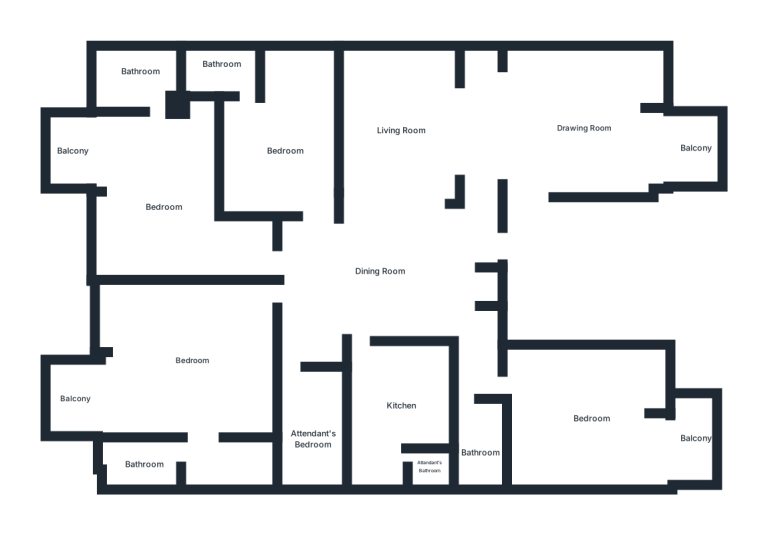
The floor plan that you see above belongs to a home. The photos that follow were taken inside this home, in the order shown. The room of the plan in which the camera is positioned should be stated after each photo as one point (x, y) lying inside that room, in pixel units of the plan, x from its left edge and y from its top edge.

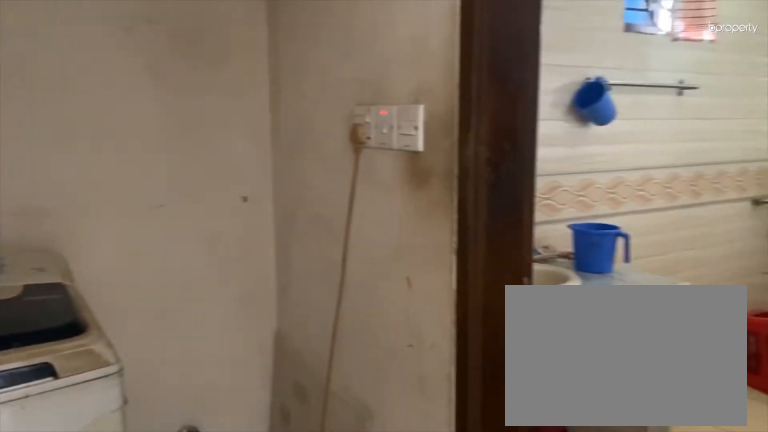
(194, 428)
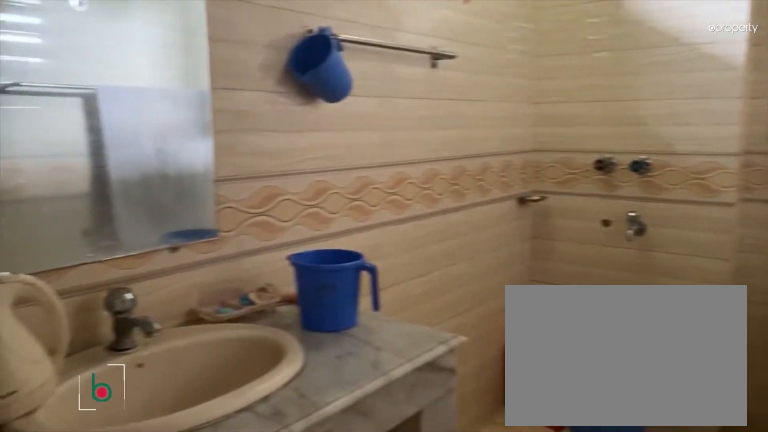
(145, 464)
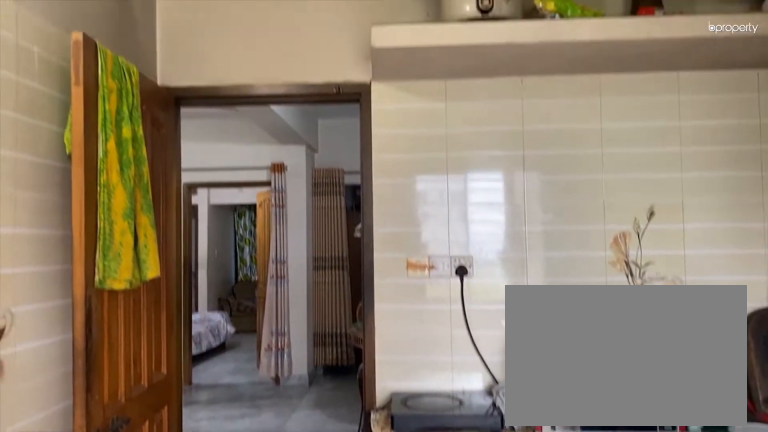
(402, 405)
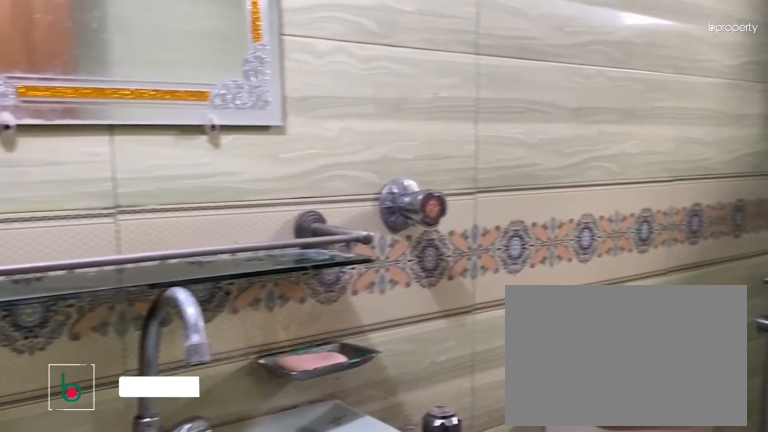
(481, 449)
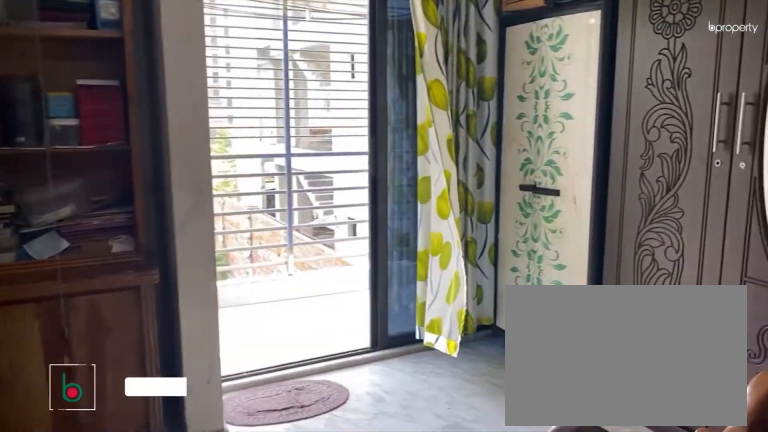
(590, 417)
